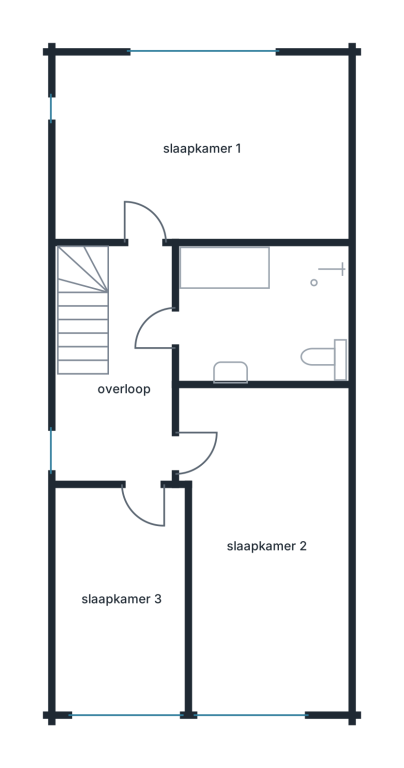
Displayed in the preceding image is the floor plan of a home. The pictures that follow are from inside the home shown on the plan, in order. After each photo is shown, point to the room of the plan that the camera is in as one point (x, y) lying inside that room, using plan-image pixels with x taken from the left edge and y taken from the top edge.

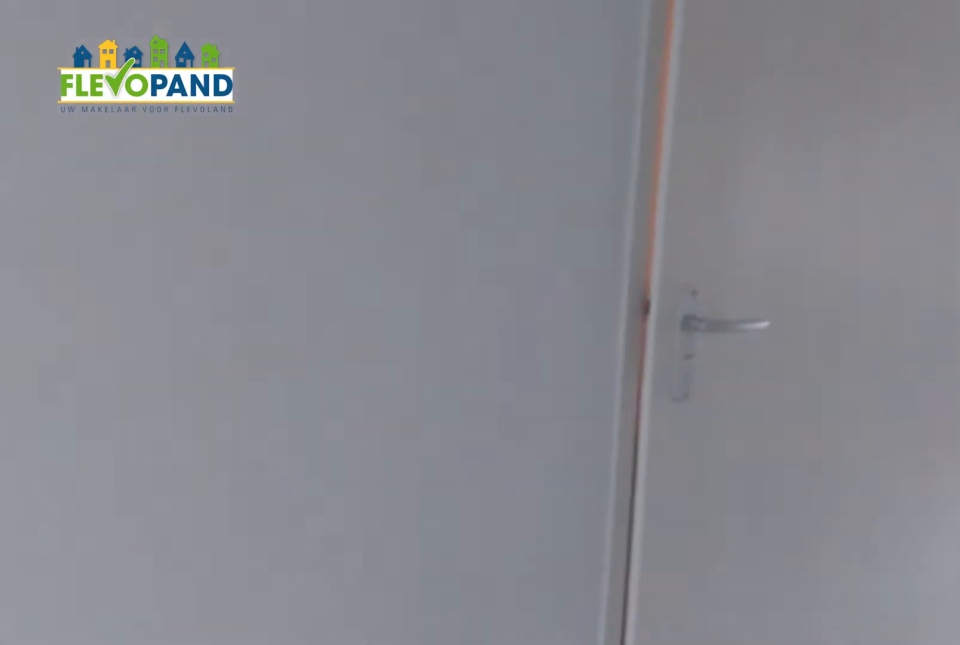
(126, 383)
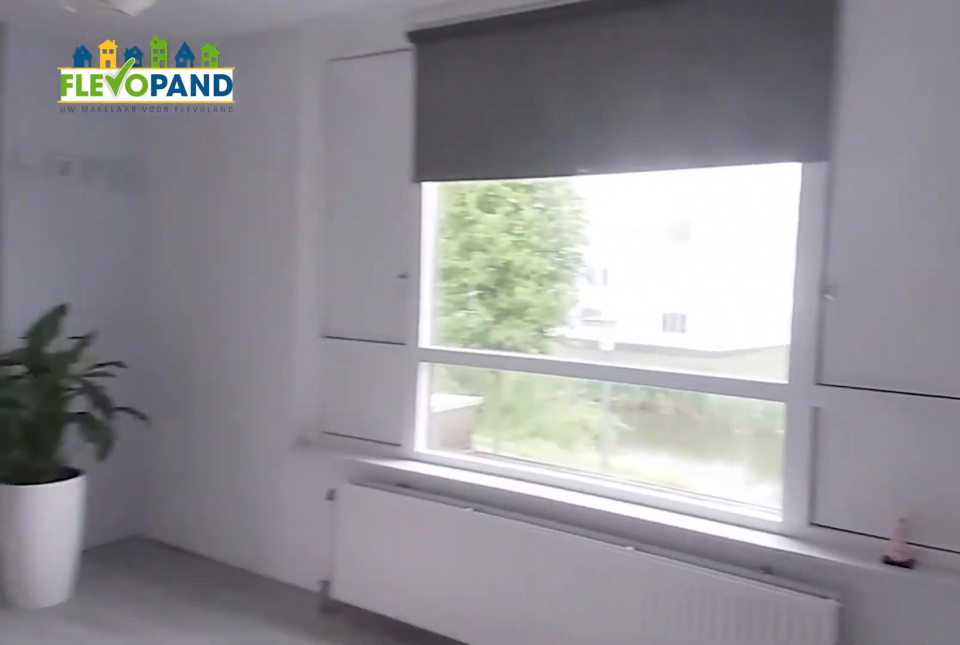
(202, 148)
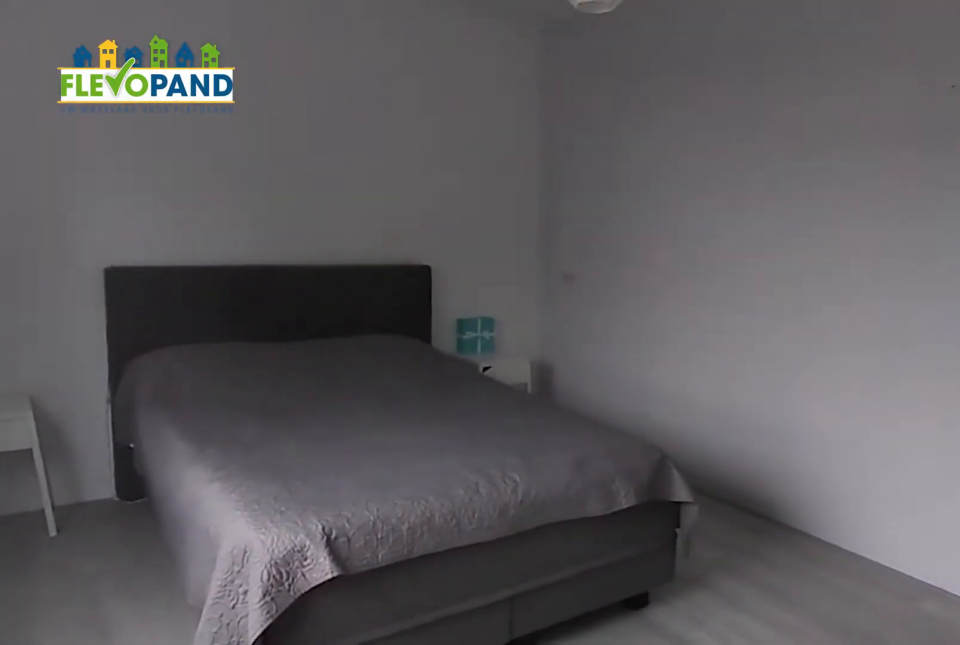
(202, 148)
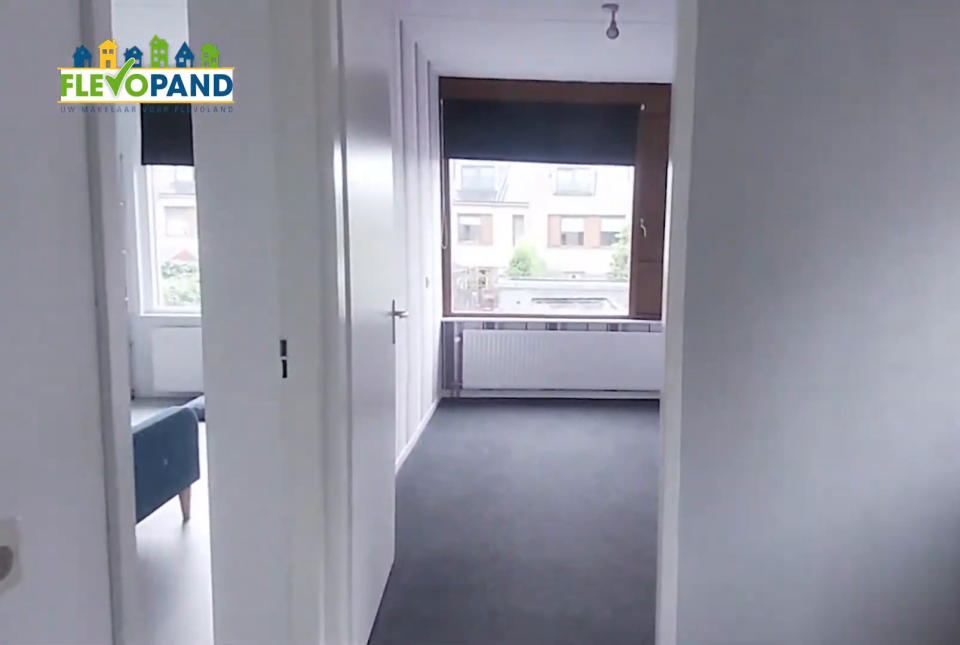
(128, 382)
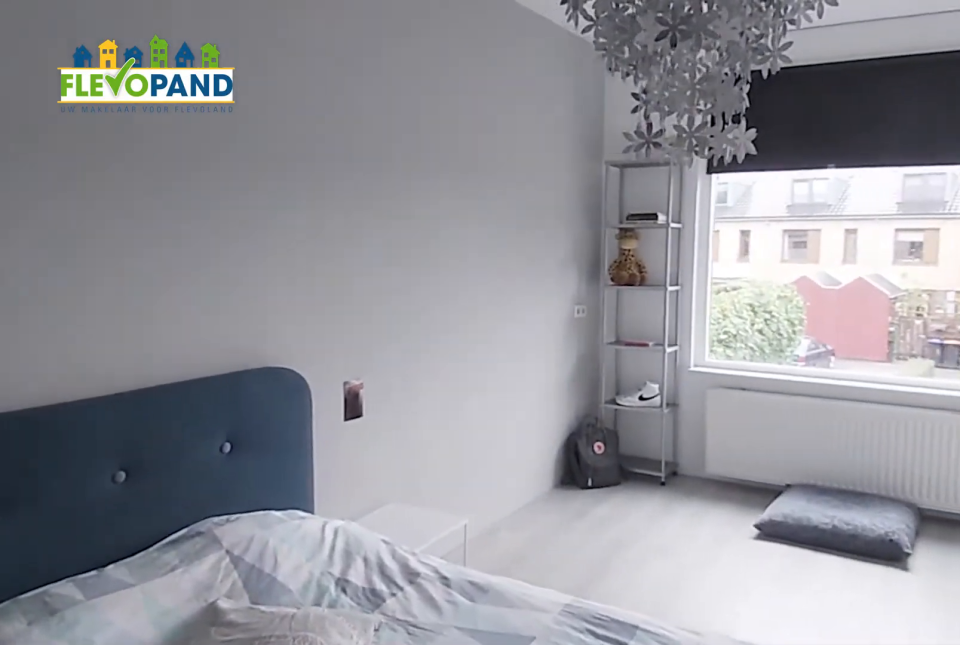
(186, 434)
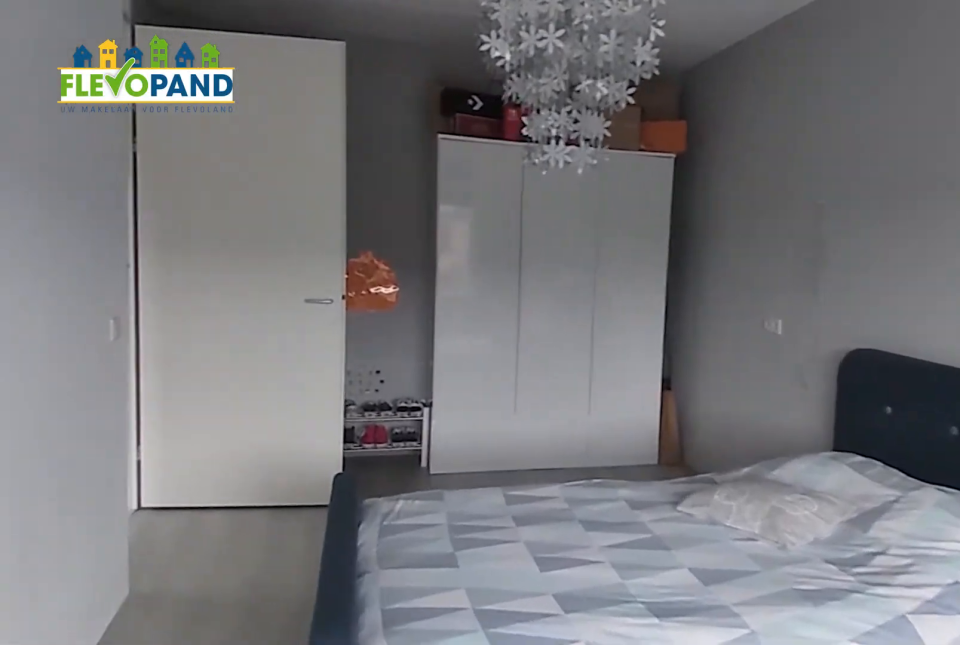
(186, 434)
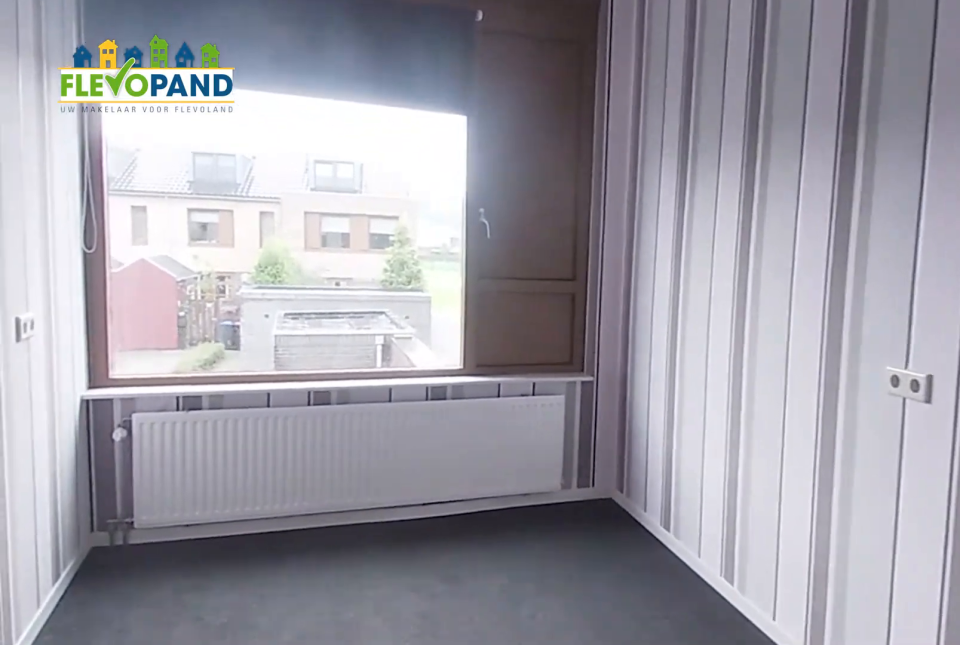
(121, 598)
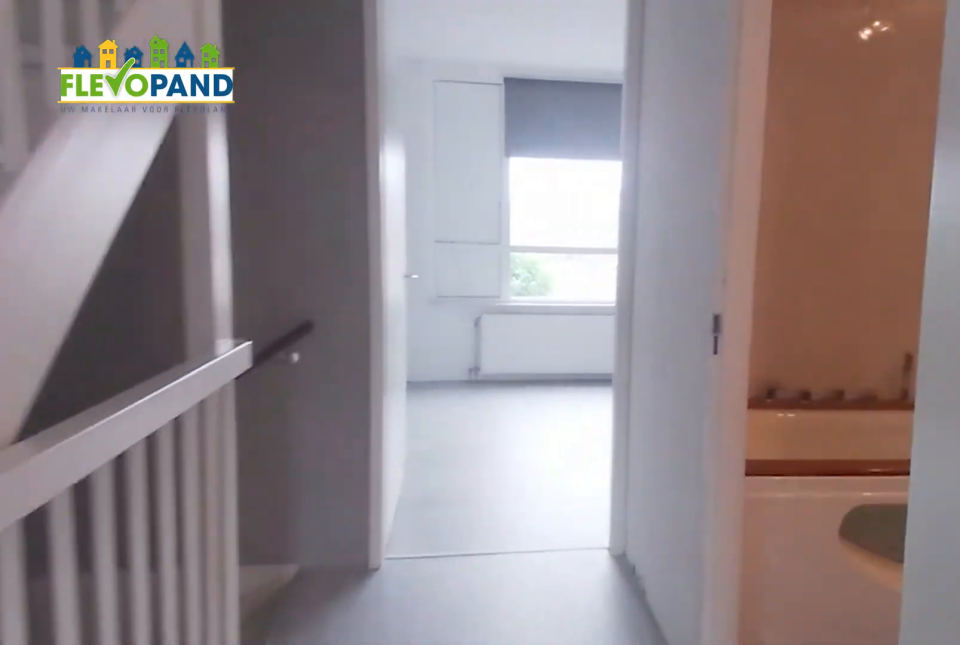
(127, 381)
